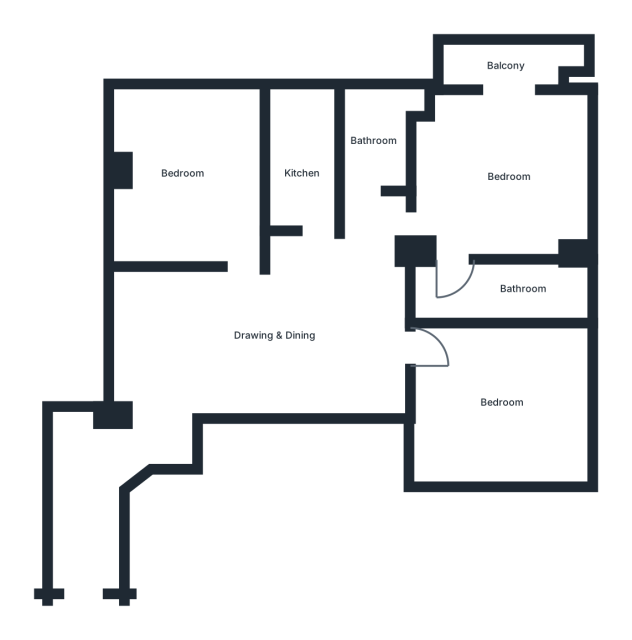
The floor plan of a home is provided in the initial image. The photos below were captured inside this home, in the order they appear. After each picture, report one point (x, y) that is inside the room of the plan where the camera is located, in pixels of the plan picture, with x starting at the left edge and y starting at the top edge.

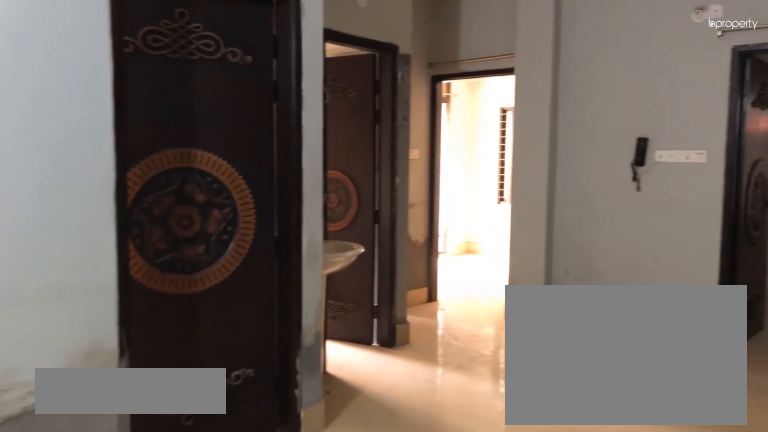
(253, 340)
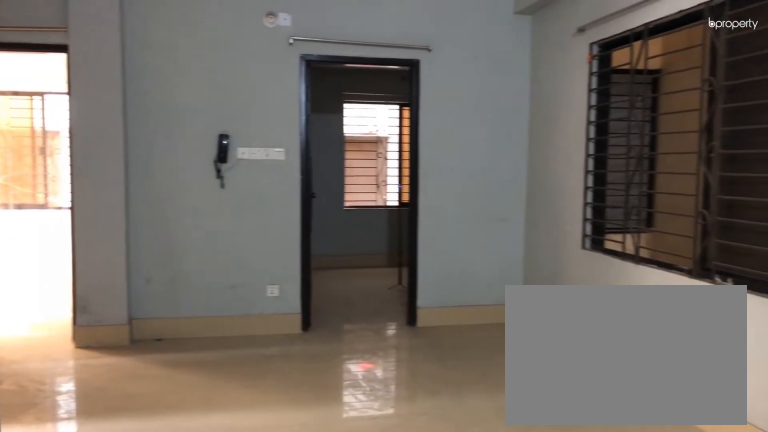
(253, 340)
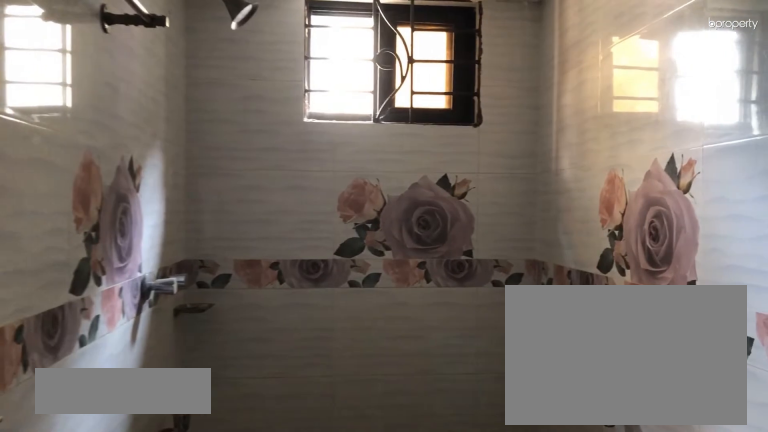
(376, 134)
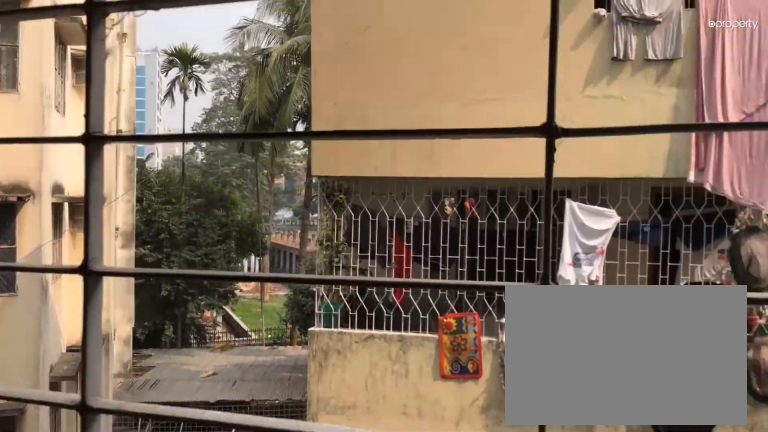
(511, 70)
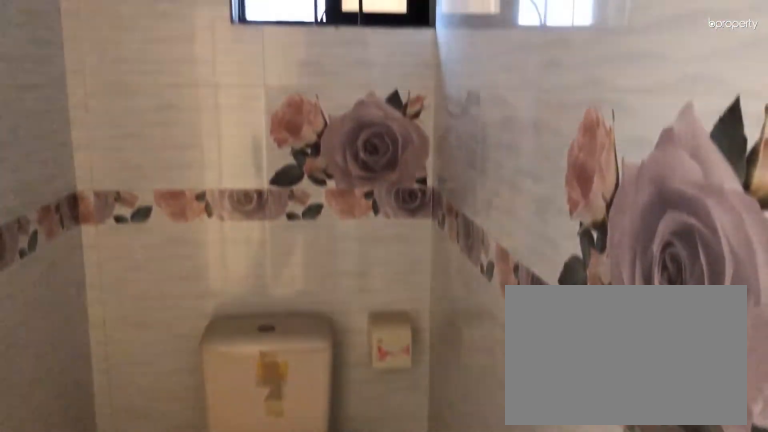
(486, 290)
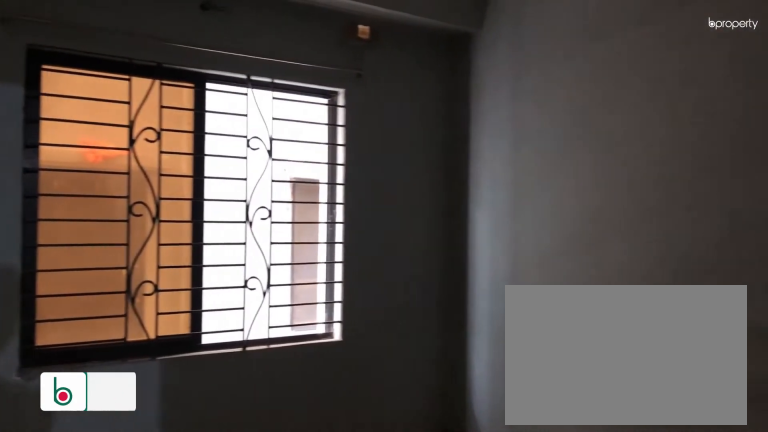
(502, 395)
